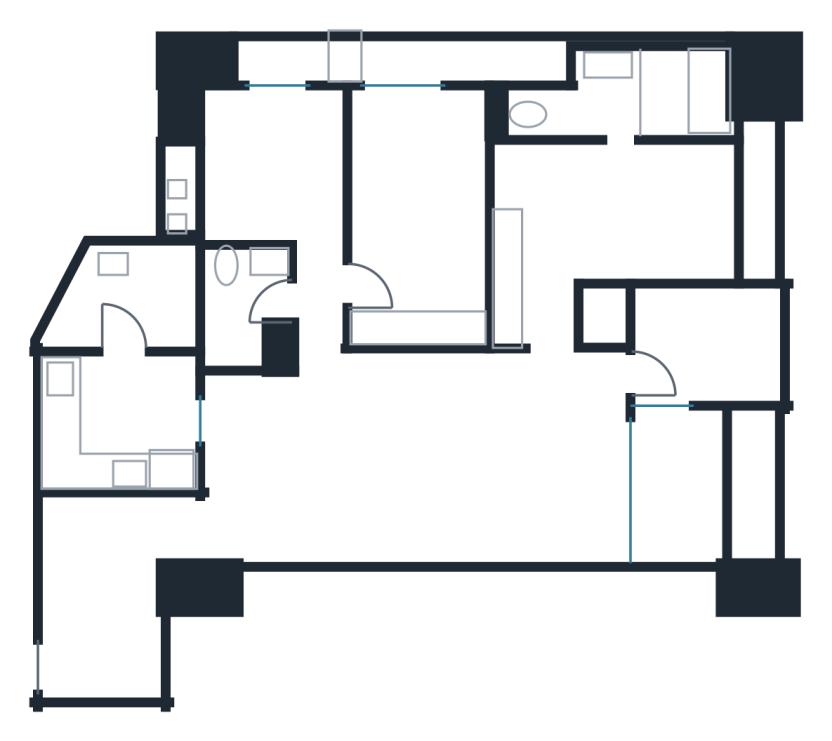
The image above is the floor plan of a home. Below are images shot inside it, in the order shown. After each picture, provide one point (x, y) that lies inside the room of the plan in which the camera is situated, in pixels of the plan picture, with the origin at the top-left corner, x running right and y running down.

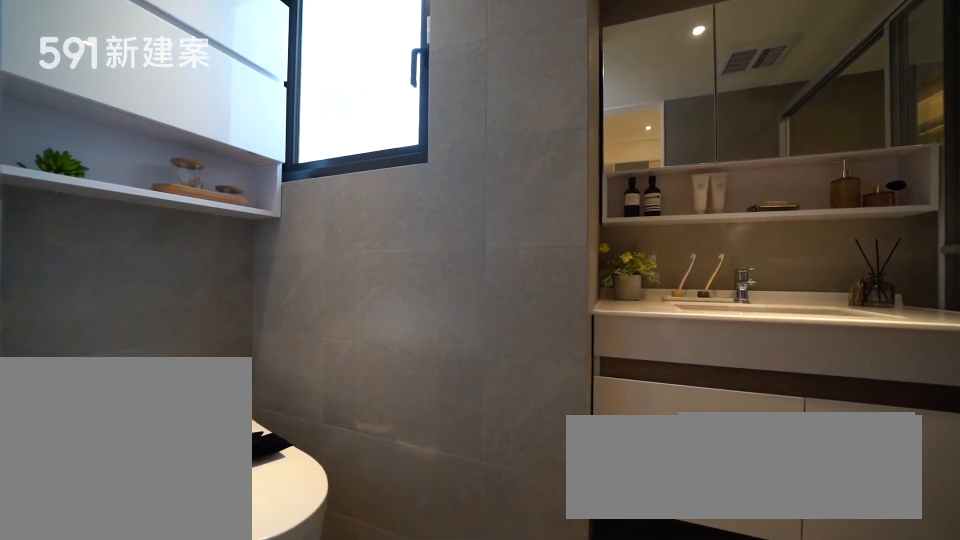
(624, 93)
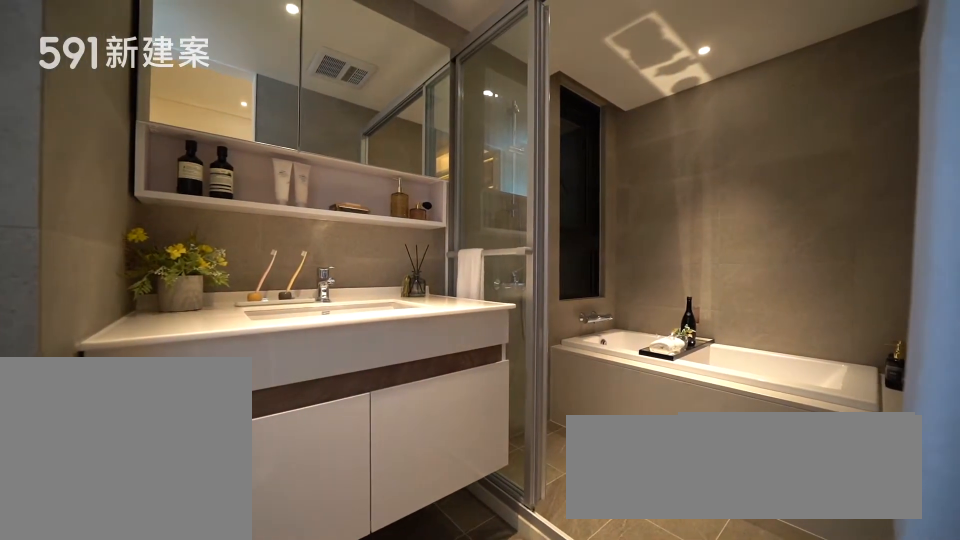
(624, 93)
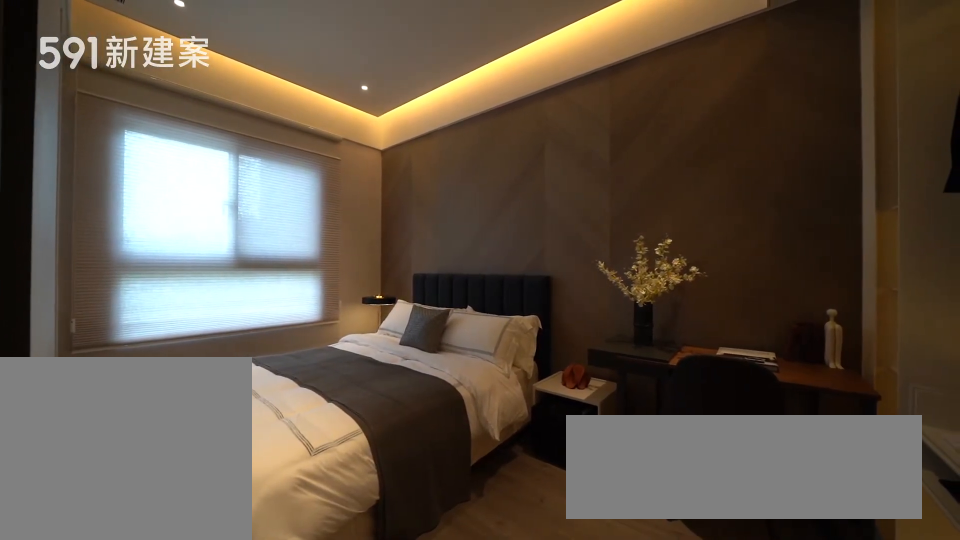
(421, 207)
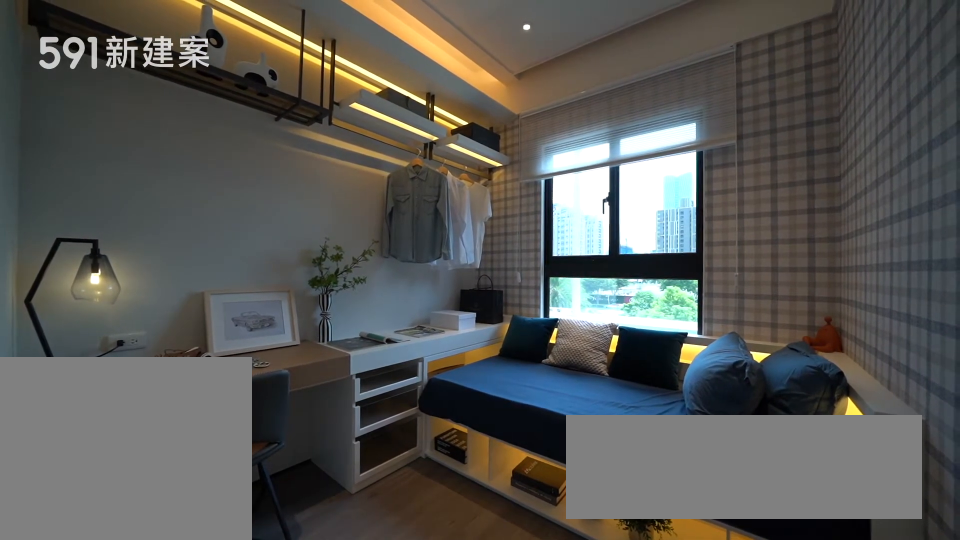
(276, 165)
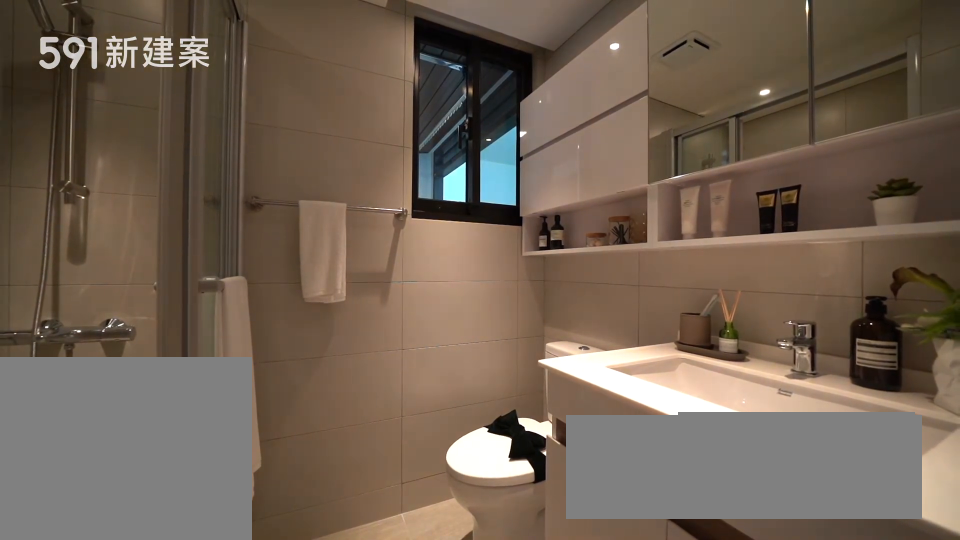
(245, 305)
